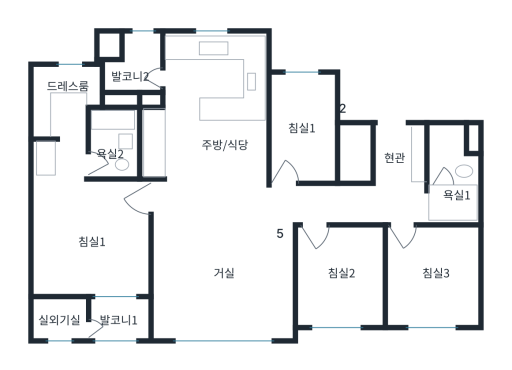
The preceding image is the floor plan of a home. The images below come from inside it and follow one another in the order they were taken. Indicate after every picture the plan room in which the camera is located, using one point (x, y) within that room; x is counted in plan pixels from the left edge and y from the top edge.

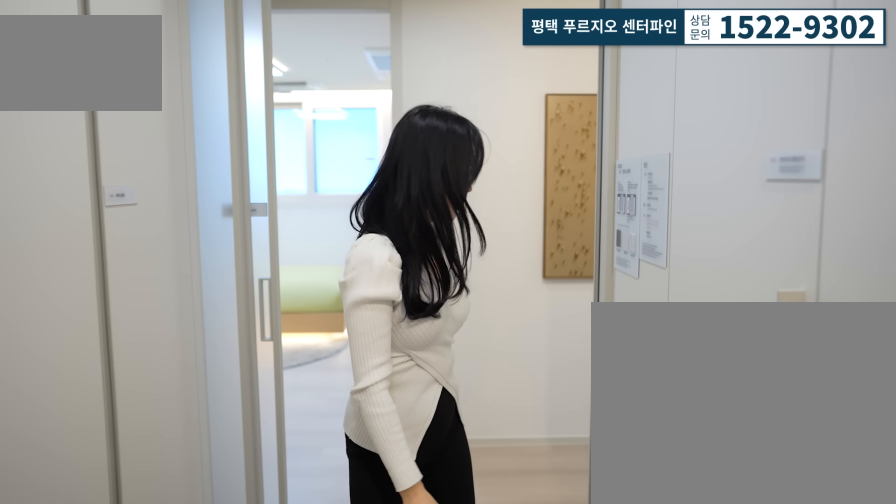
(387, 152)
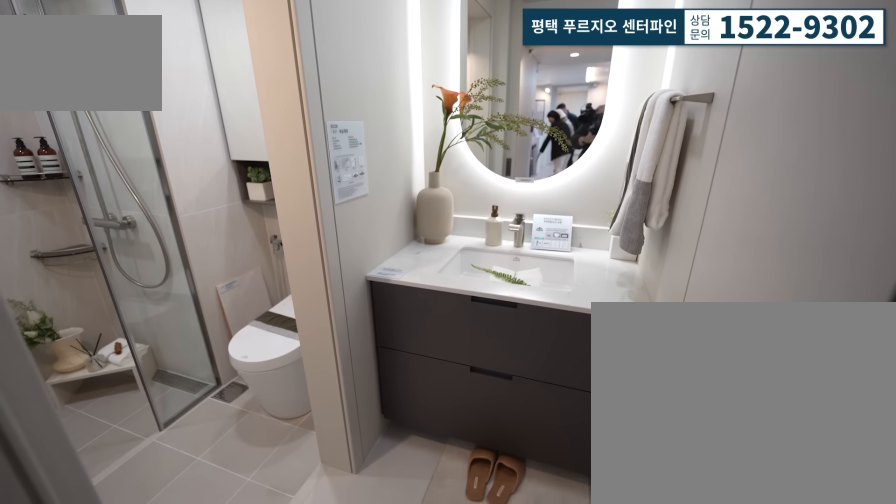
(444, 190)
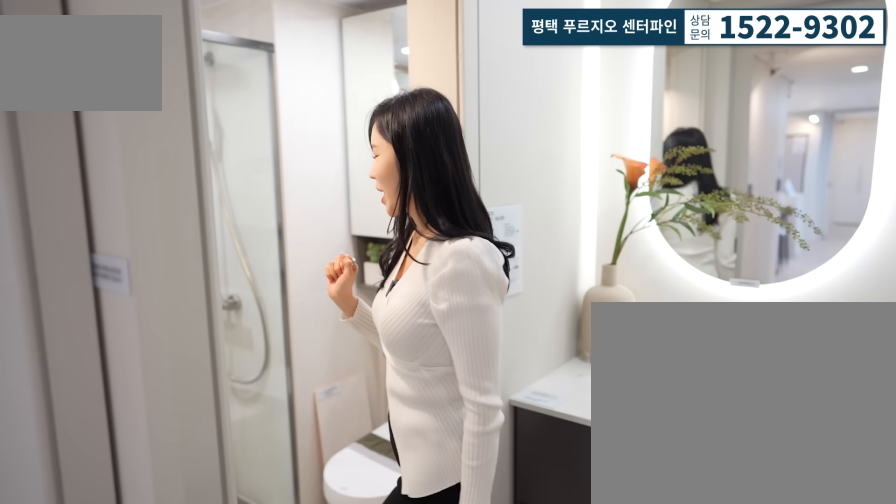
(445, 190)
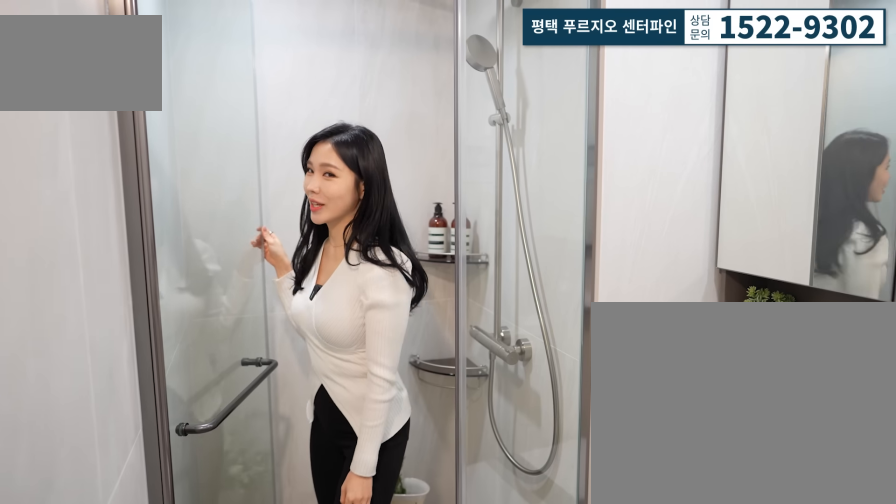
(463, 203)
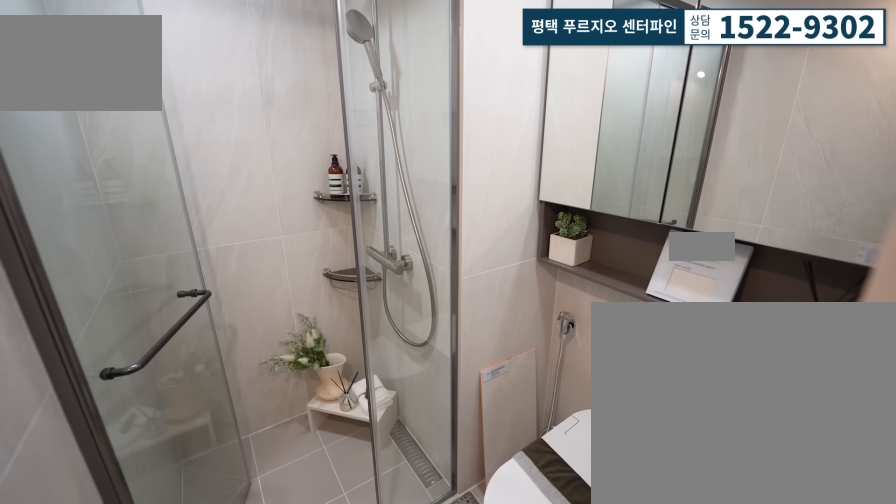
(445, 190)
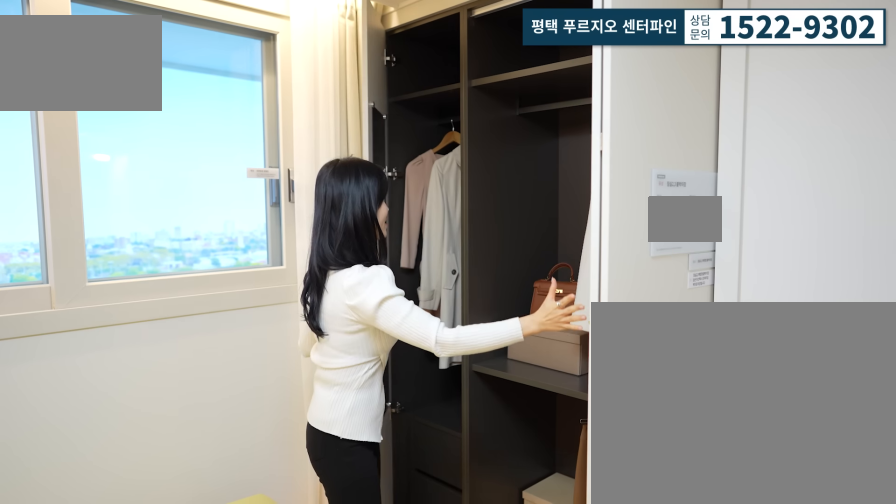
(434, 278)
